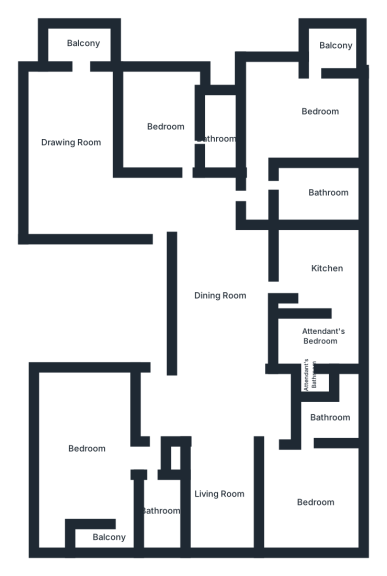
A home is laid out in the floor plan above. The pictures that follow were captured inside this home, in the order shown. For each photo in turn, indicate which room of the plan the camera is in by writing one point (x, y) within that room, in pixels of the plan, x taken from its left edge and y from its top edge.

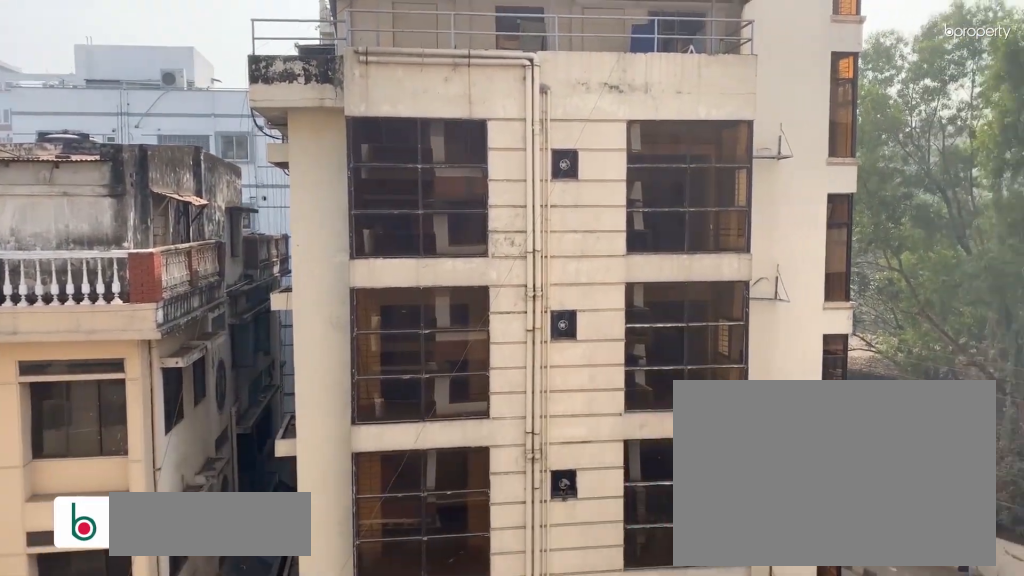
(82, 43)
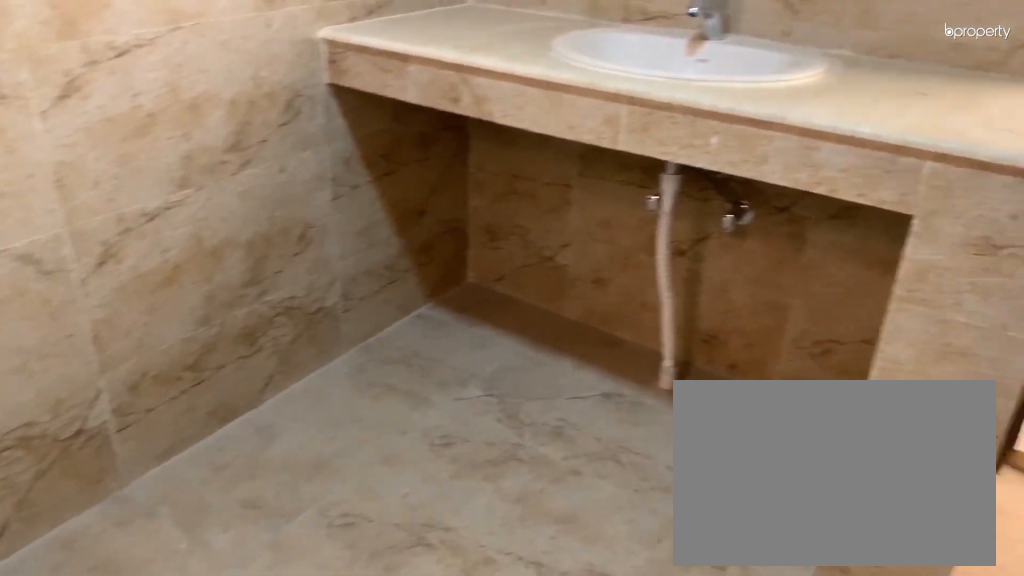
(311, 184)
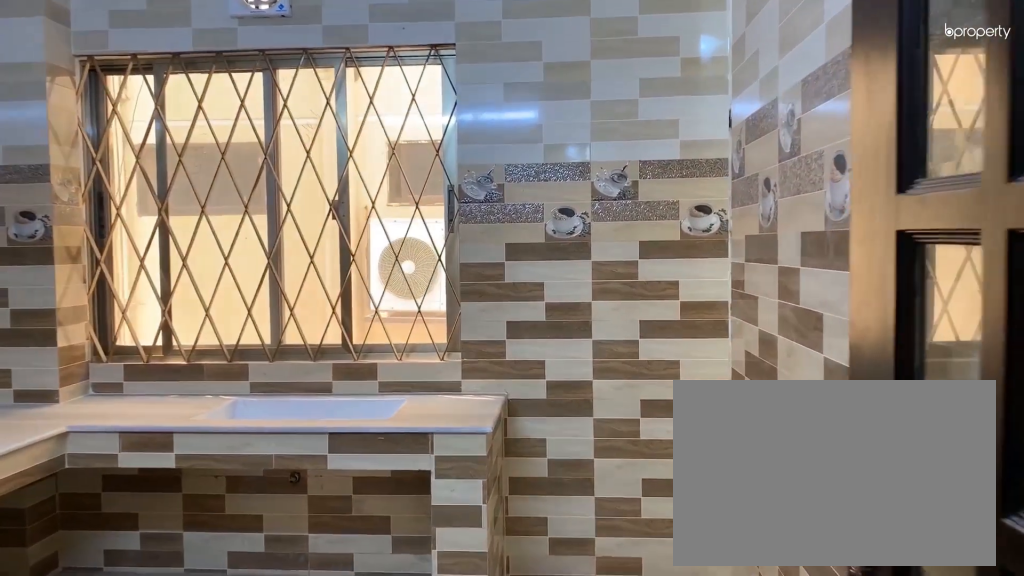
(308, 278)
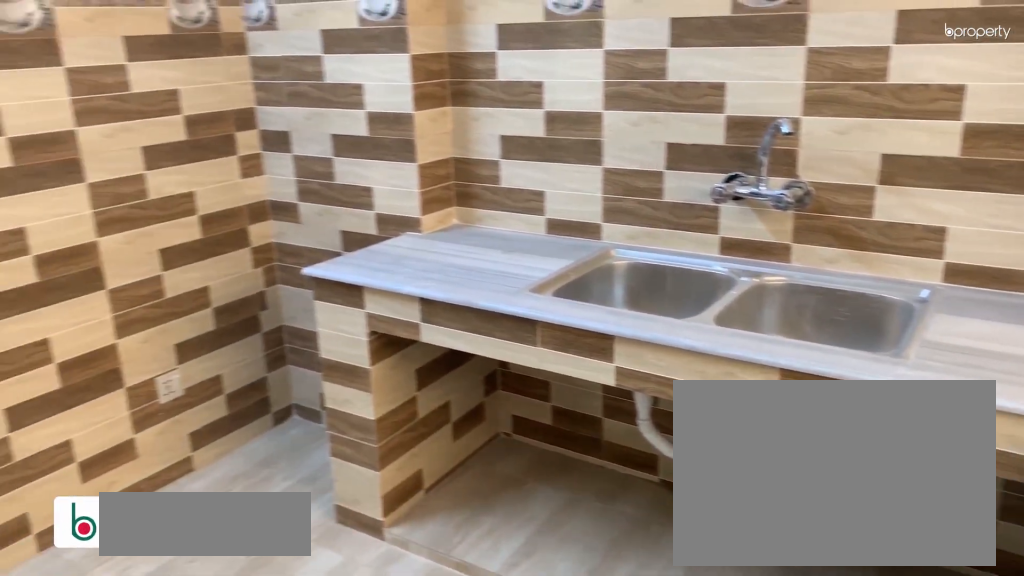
(302, 283)
